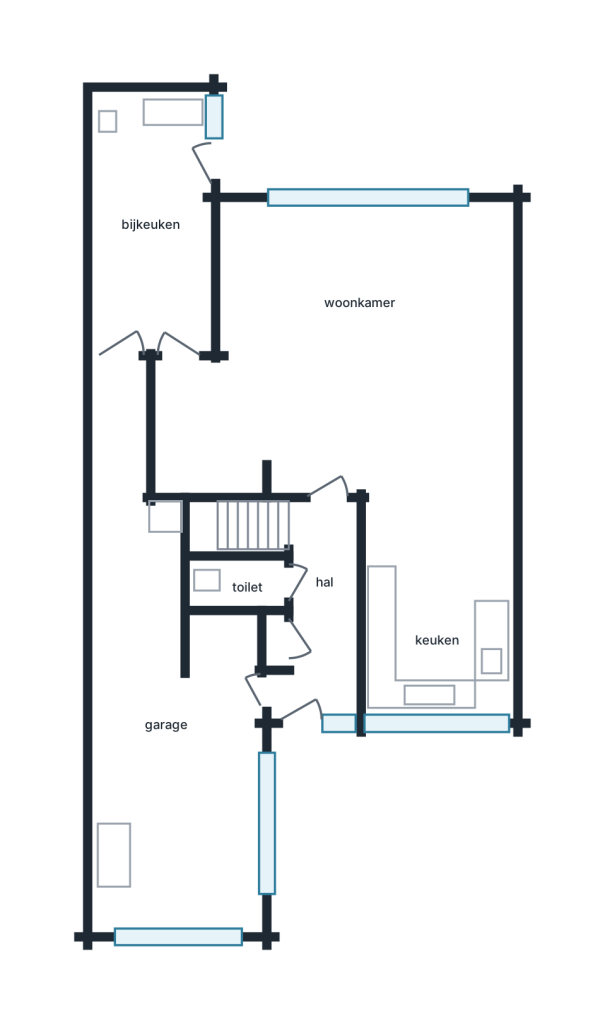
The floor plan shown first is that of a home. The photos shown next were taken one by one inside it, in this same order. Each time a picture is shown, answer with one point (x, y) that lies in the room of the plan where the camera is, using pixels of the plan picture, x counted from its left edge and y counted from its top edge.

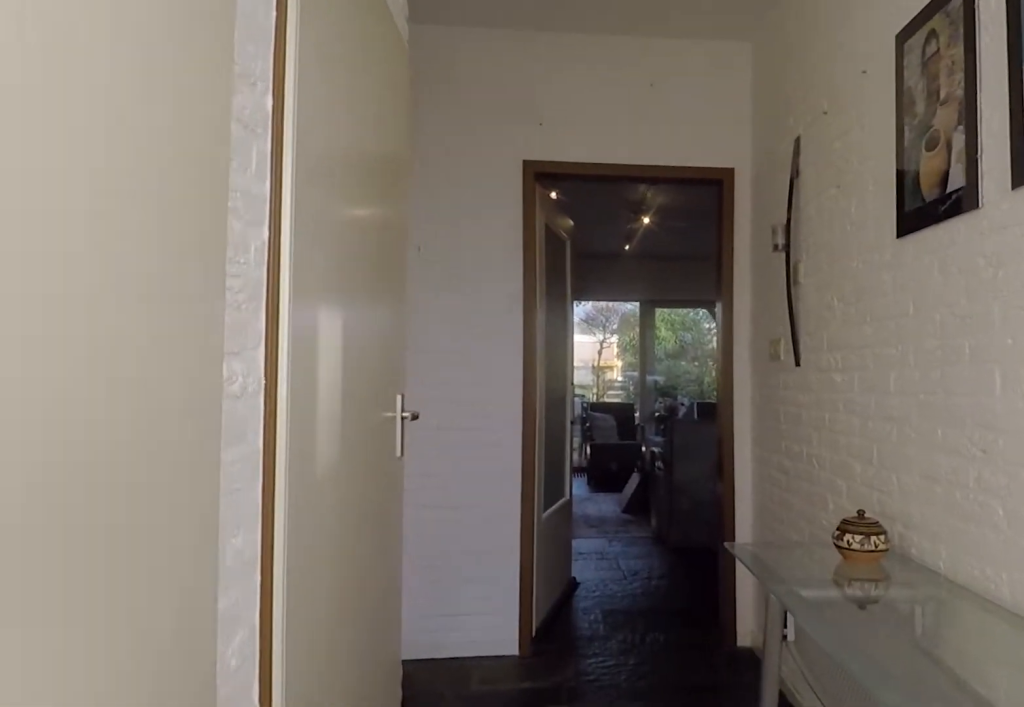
(319, 611)
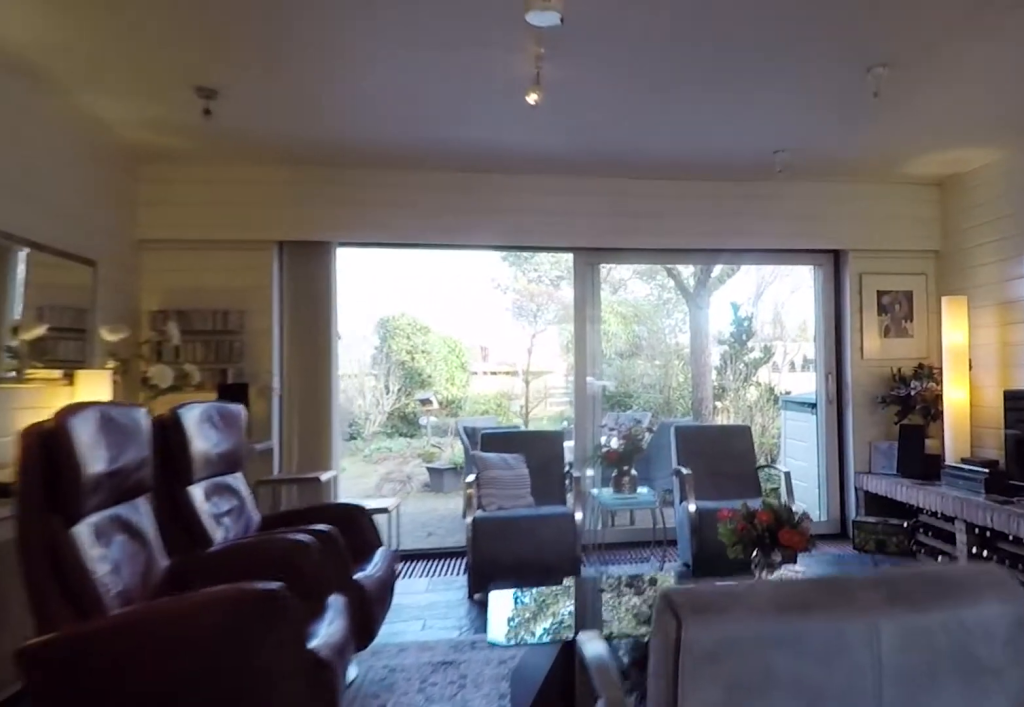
(247, 404)
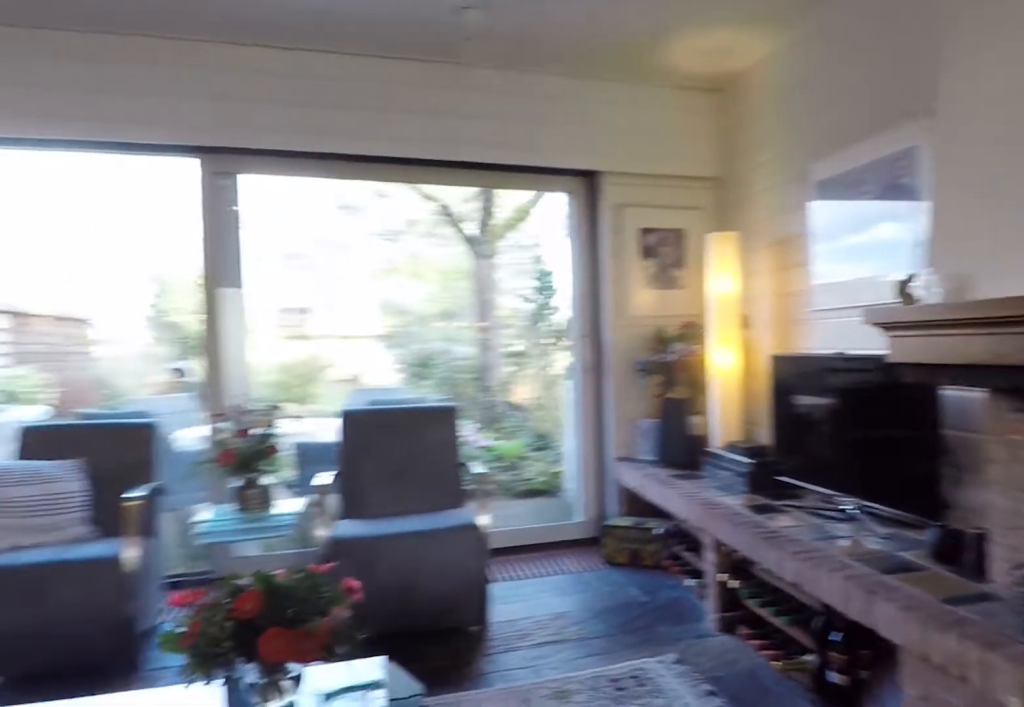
(247, 404)
